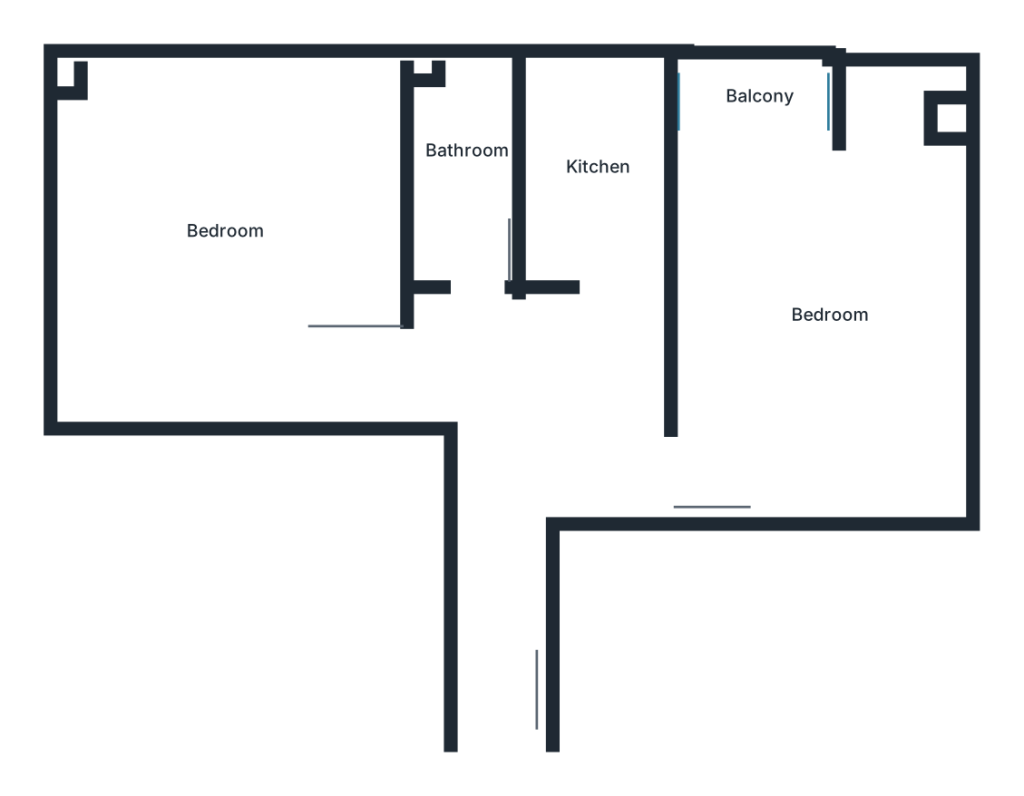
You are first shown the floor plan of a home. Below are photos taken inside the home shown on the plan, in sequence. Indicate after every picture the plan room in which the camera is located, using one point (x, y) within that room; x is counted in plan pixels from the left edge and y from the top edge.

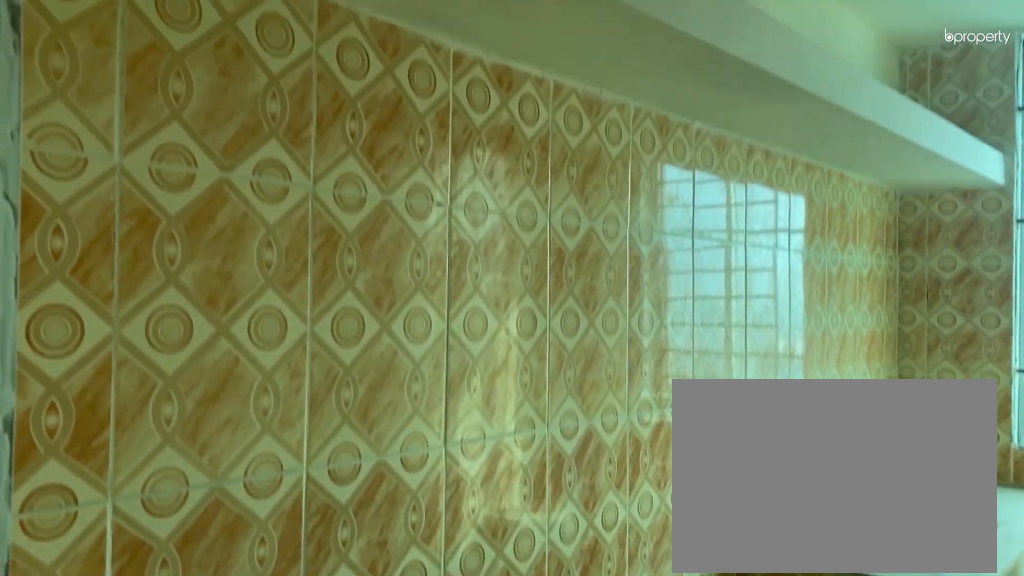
(577, 187)
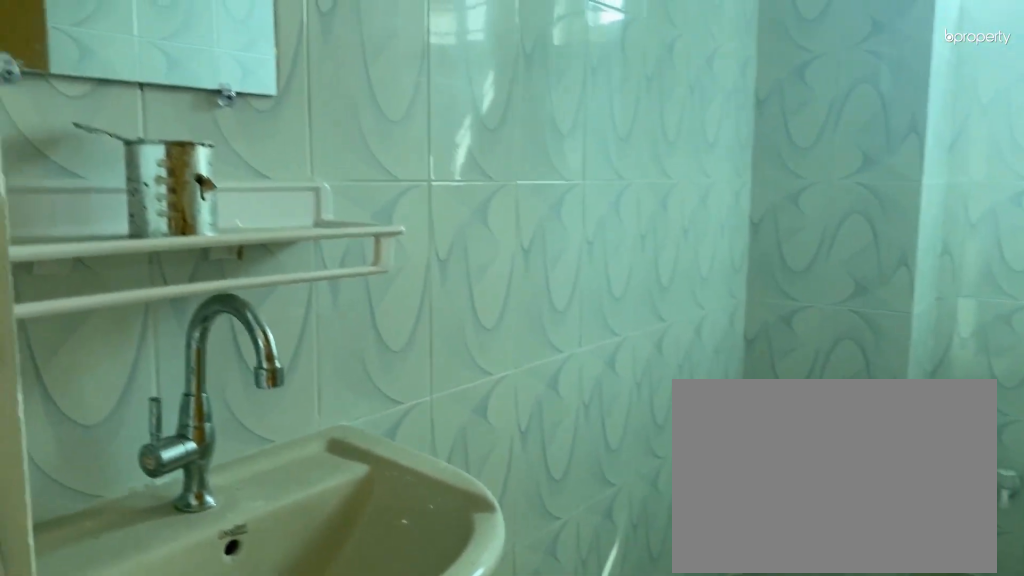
(457, 171)
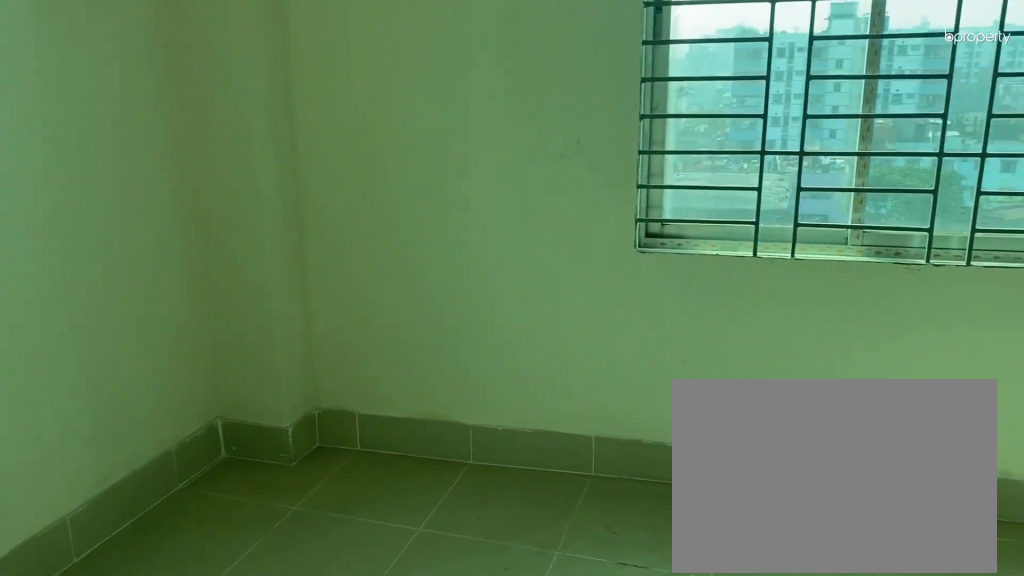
(225, 220)
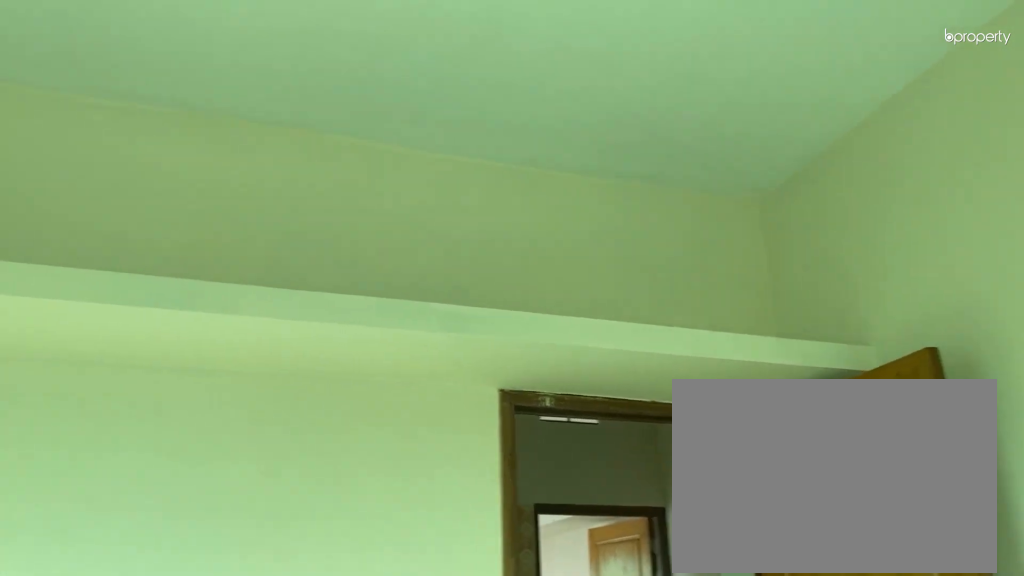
(225, 220)
